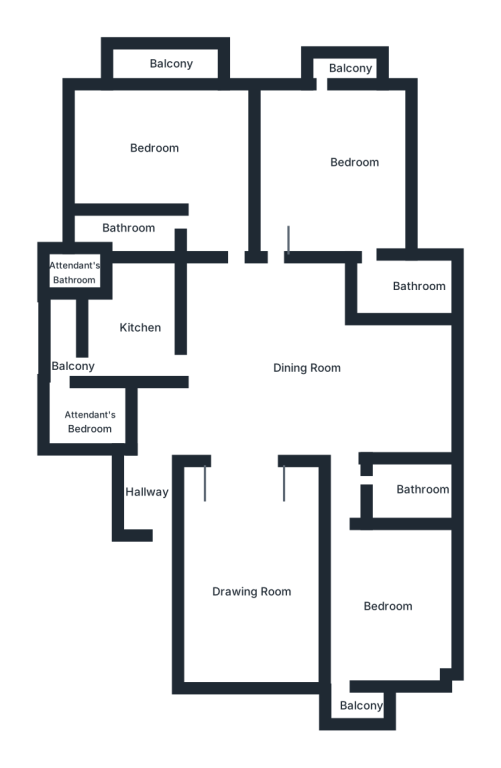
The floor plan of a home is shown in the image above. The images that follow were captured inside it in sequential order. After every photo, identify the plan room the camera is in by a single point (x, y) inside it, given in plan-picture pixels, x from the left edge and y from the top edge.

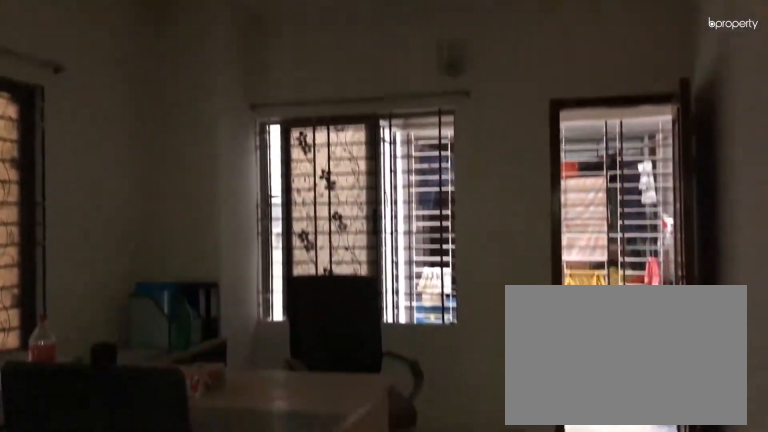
(373, 599)
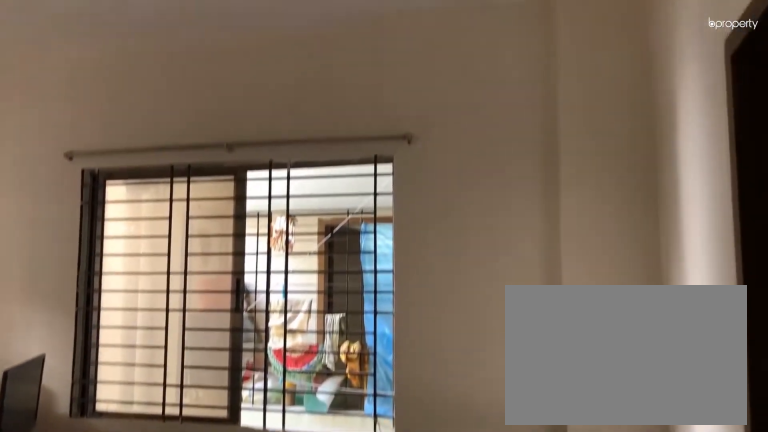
(337, 138)
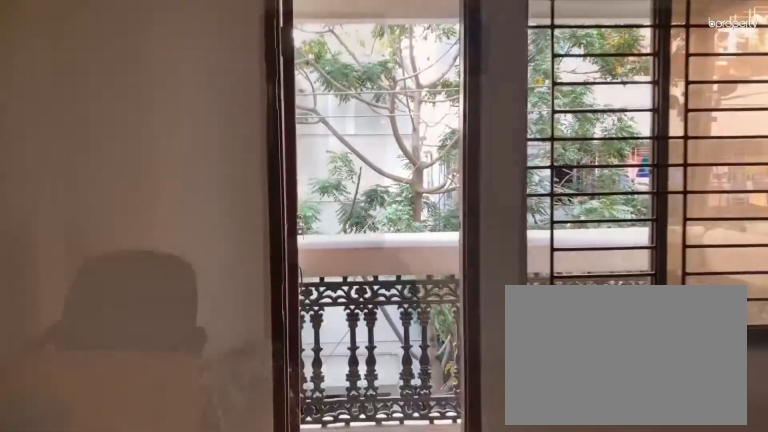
(337, 138)
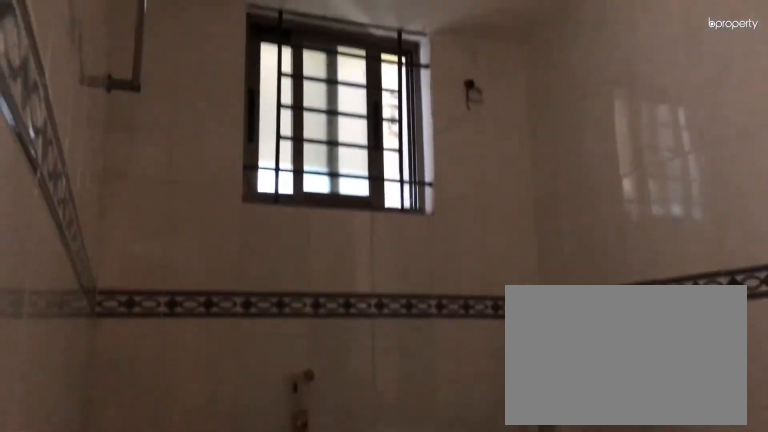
(395, 285)
